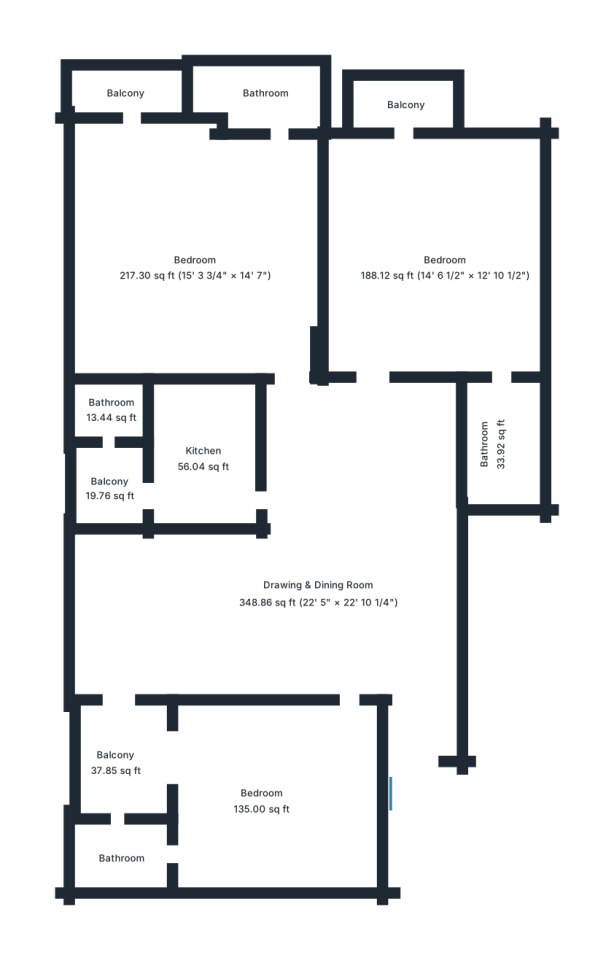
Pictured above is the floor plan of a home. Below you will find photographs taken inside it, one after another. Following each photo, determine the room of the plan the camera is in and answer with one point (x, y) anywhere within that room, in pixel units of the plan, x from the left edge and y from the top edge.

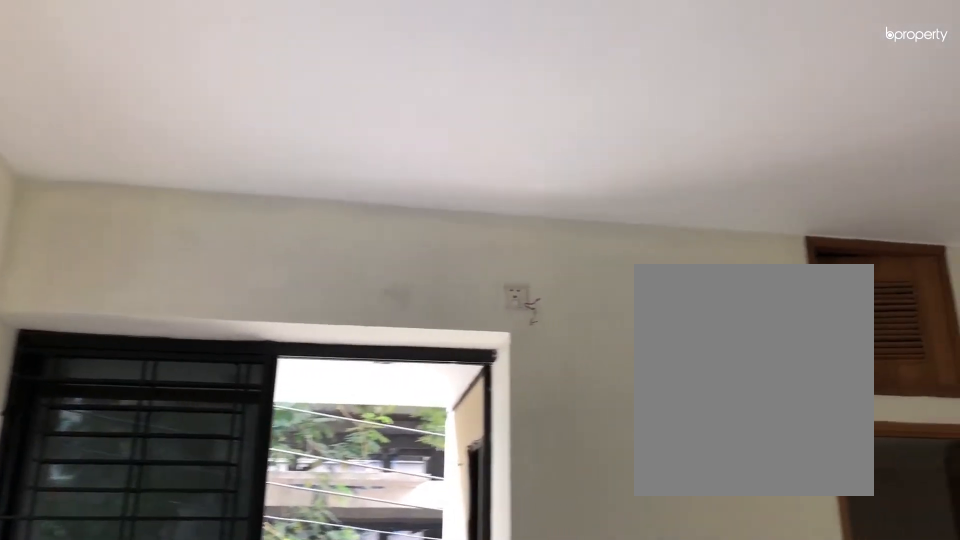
(193, 265)
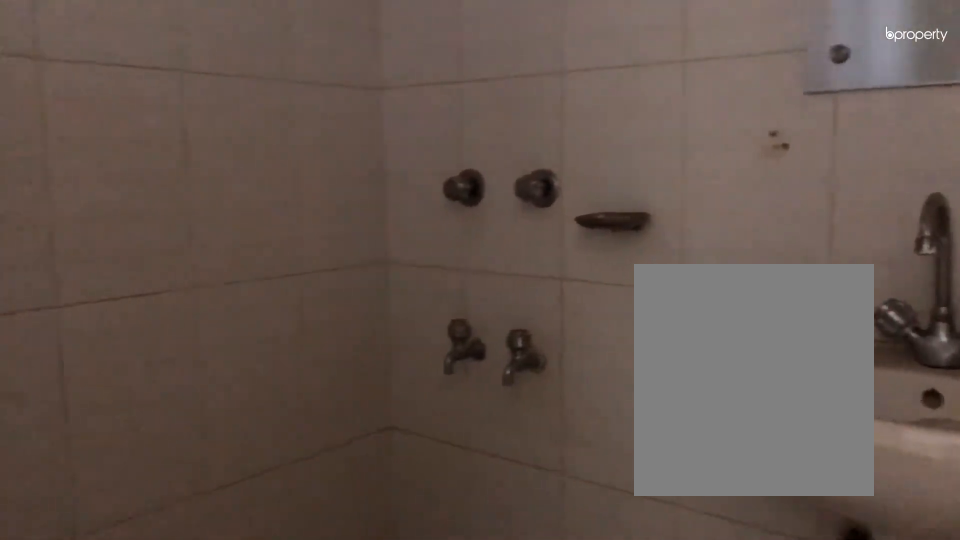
(266, 105)
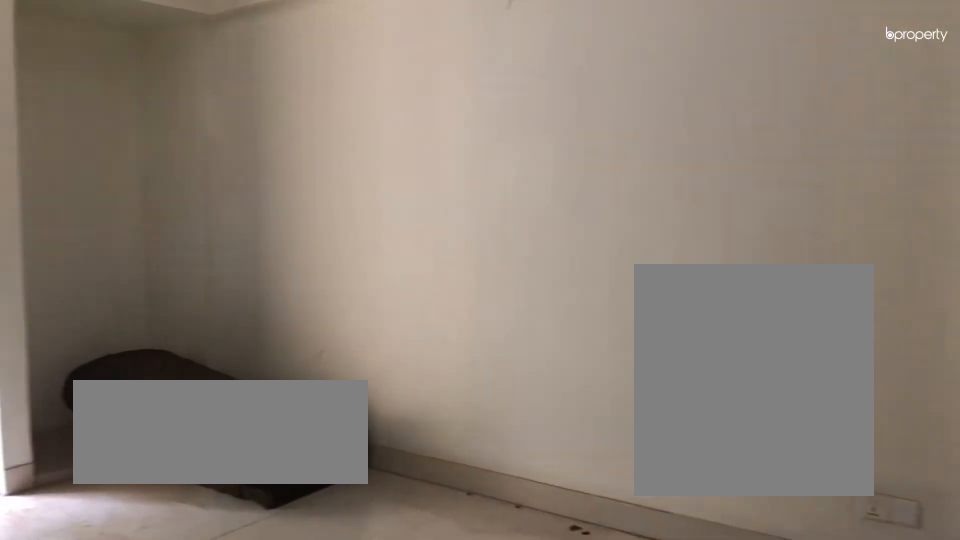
(444, 265)
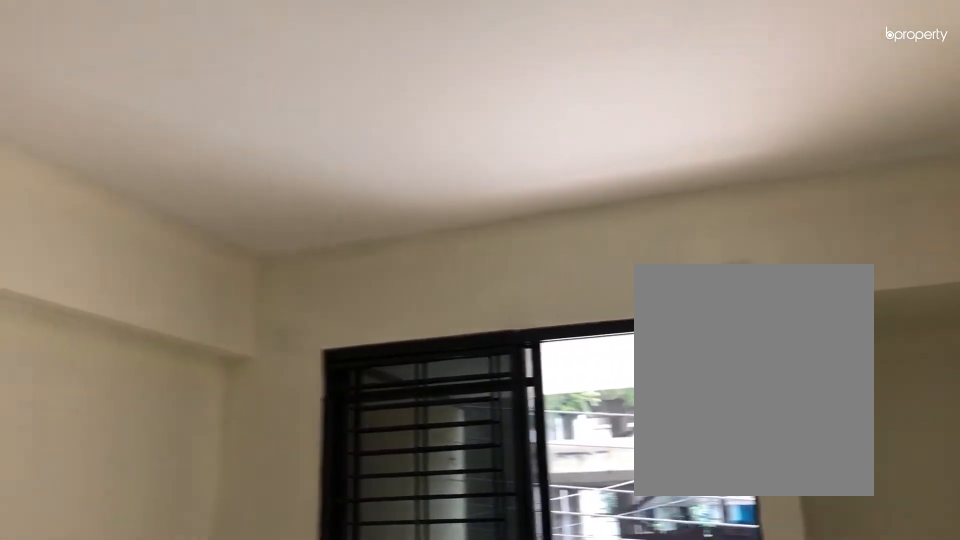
(444, 265)
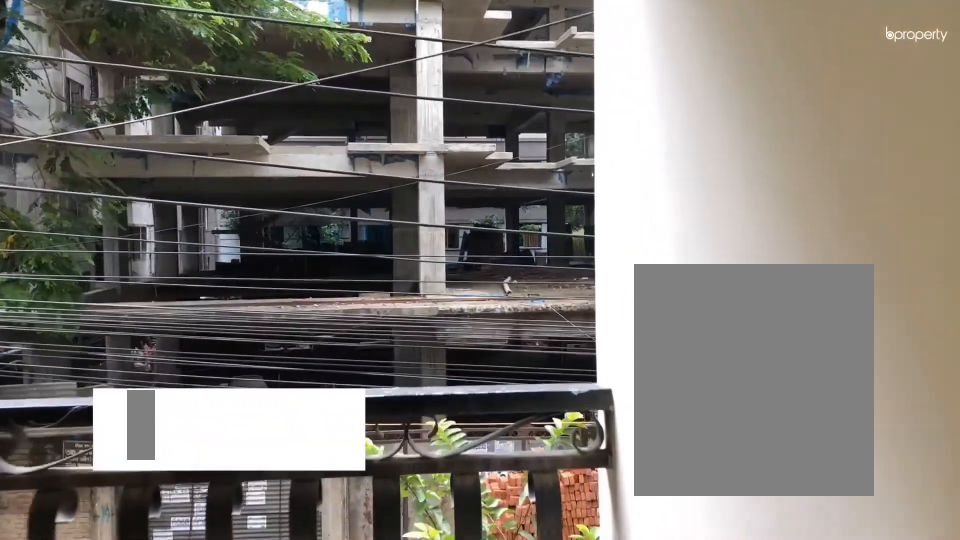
(409, 106)
